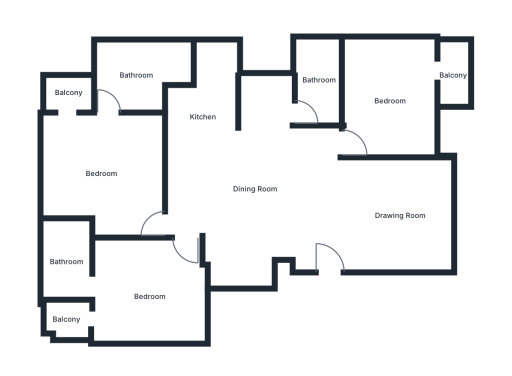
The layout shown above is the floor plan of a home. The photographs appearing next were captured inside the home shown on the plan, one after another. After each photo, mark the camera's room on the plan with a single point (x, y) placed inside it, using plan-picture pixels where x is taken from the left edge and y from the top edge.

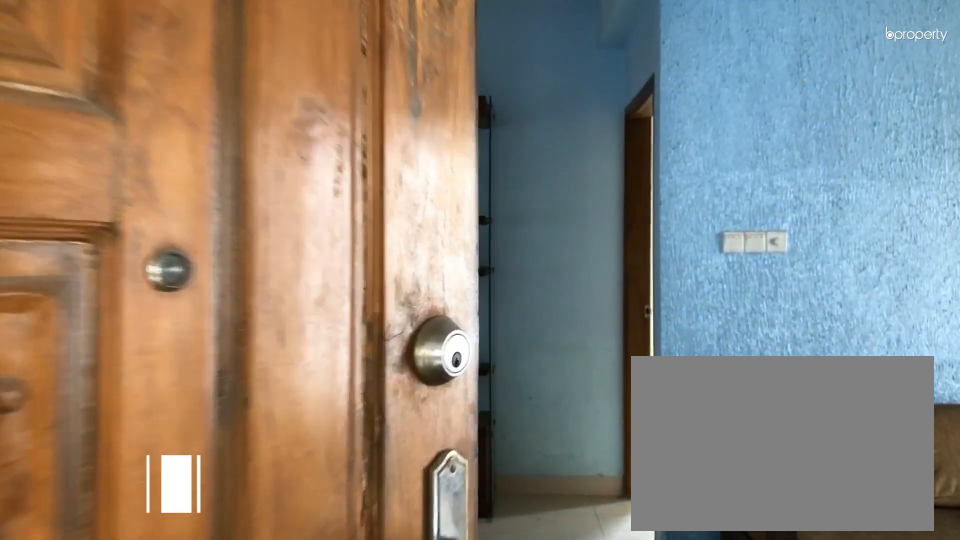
(331, 230)
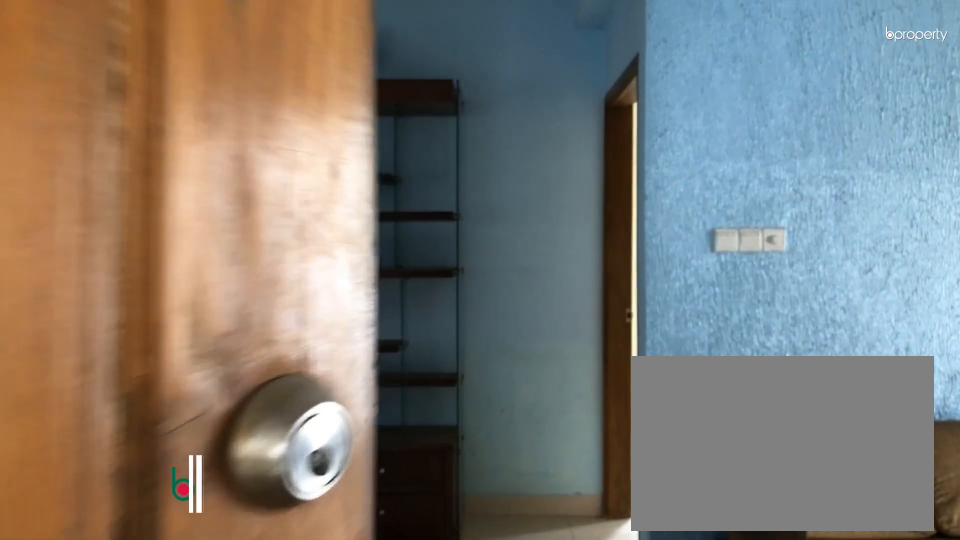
(331, 230)
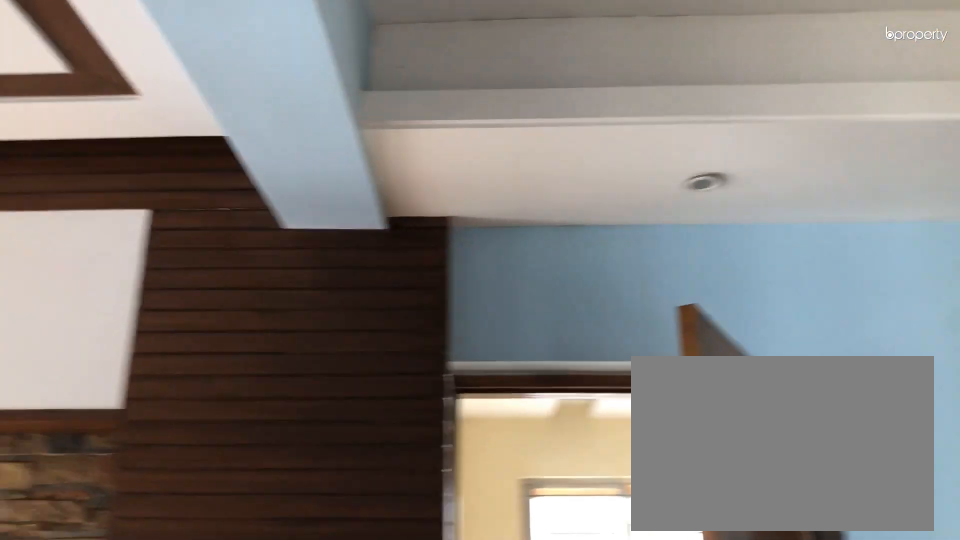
(400, 214)
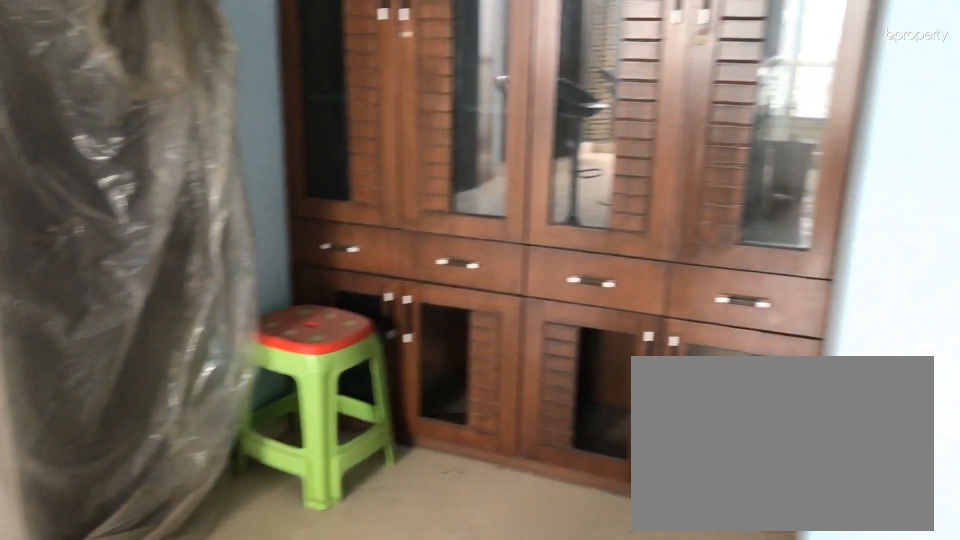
(254, 189)
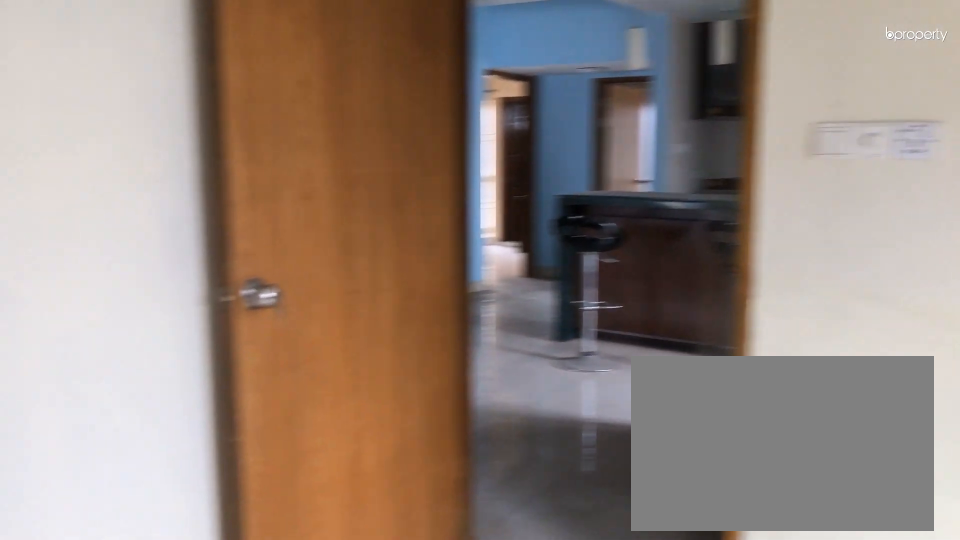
(390, 101)
